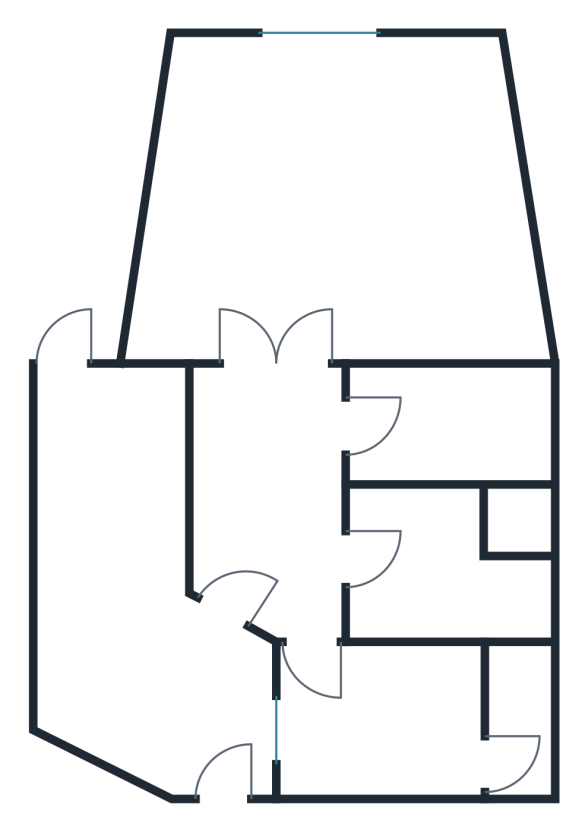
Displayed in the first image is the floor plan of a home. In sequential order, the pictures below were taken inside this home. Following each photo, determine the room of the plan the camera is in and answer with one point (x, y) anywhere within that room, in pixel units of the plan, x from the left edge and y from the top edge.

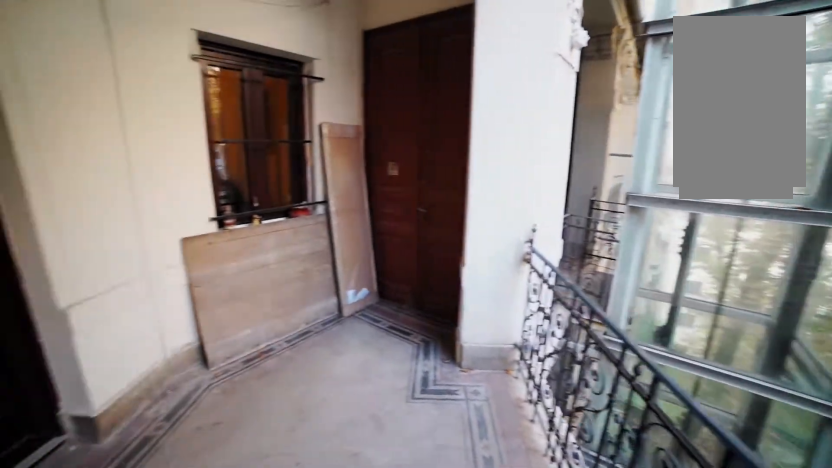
(188, 660)
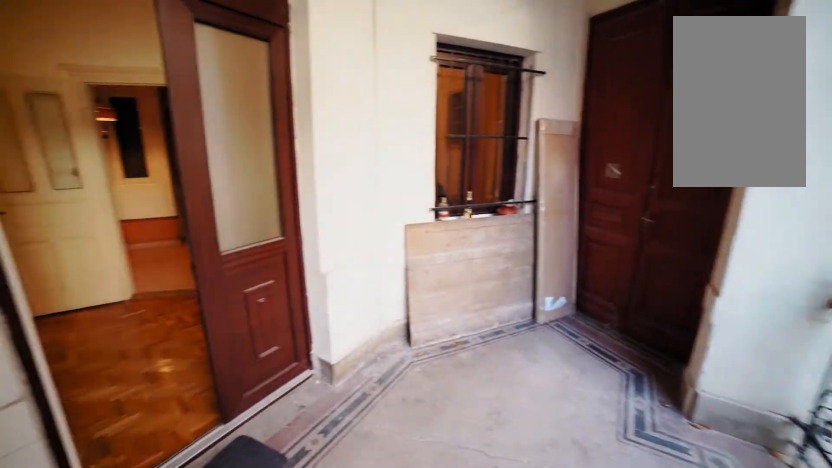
(189, 659)
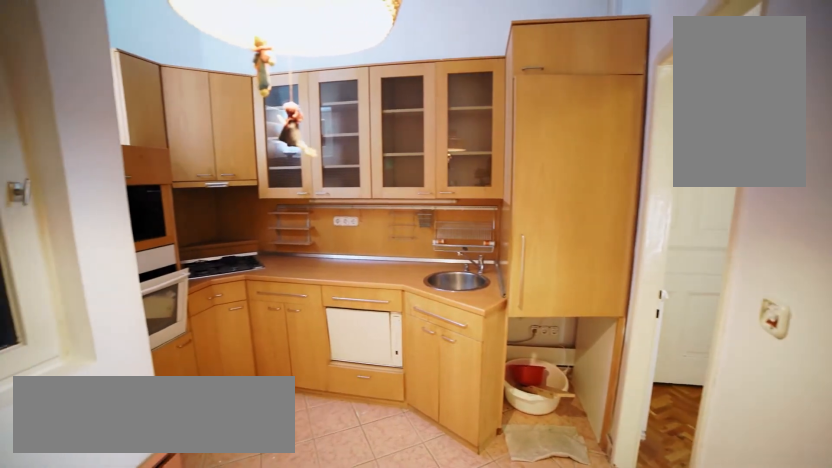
(434, 525)
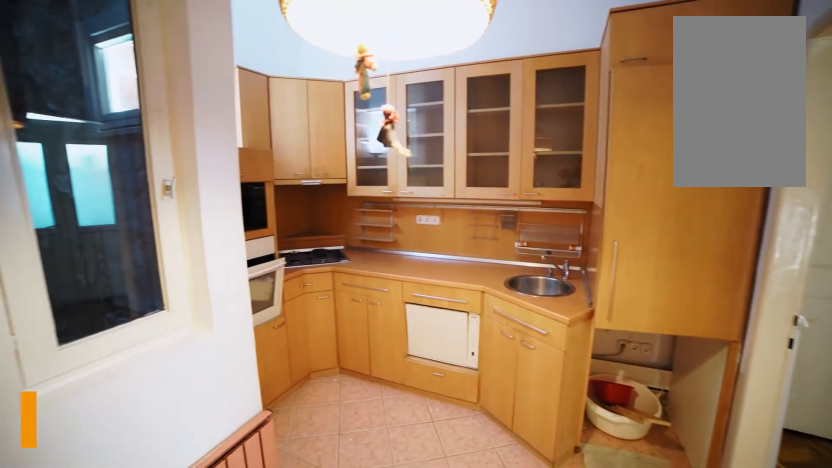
(434, 526)
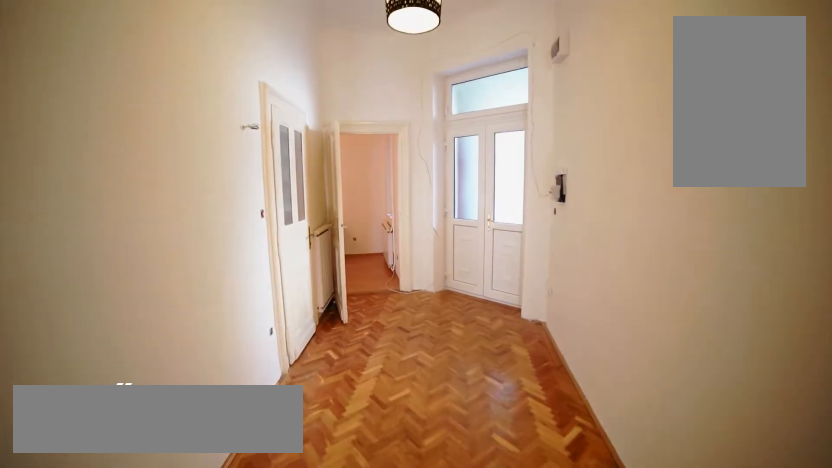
(291, 448)
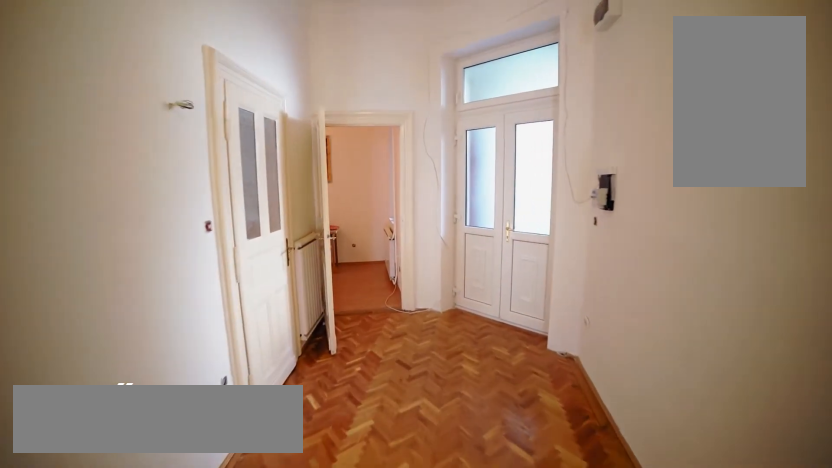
(297, 473)
